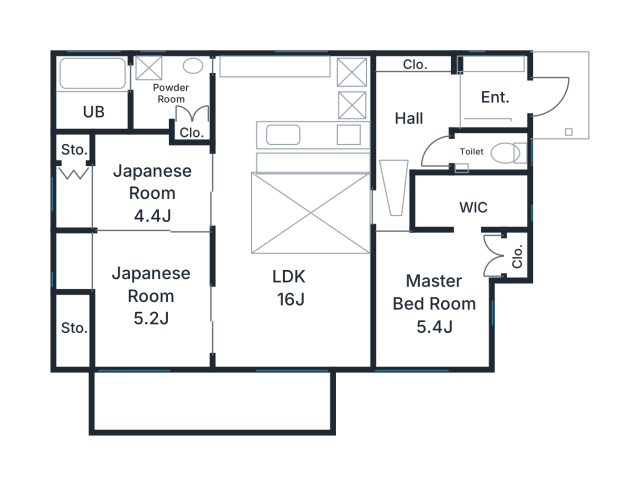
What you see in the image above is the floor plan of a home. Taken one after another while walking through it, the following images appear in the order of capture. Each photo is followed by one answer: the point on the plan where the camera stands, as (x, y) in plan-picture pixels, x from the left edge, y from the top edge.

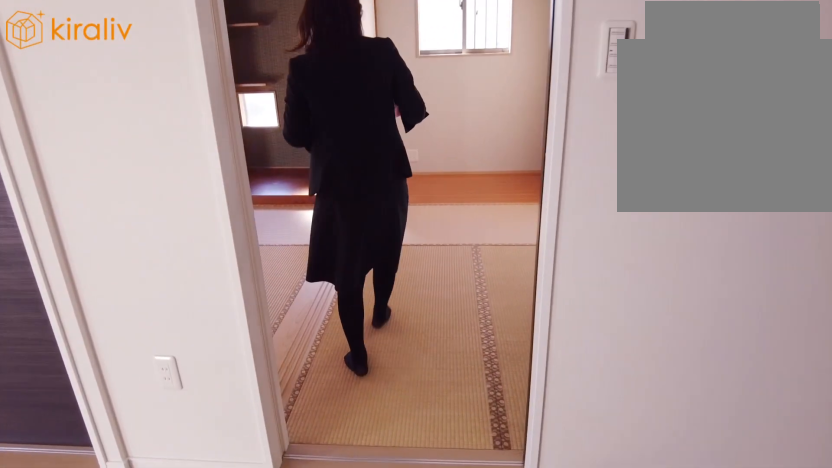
(186, 213)
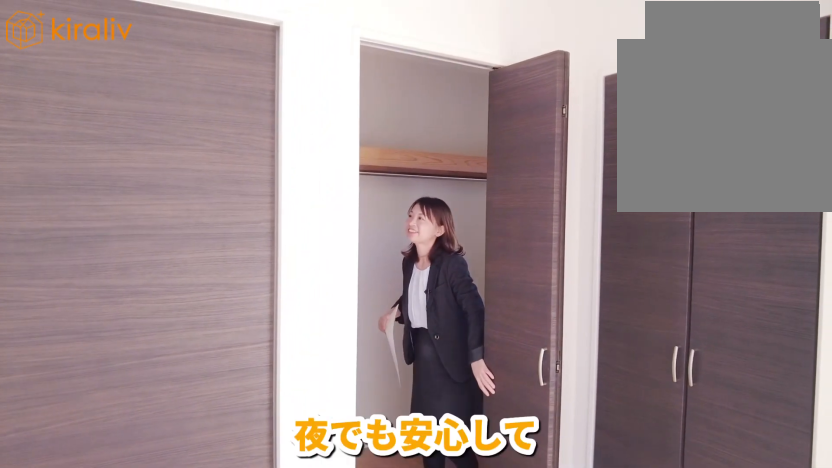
(450, 276)
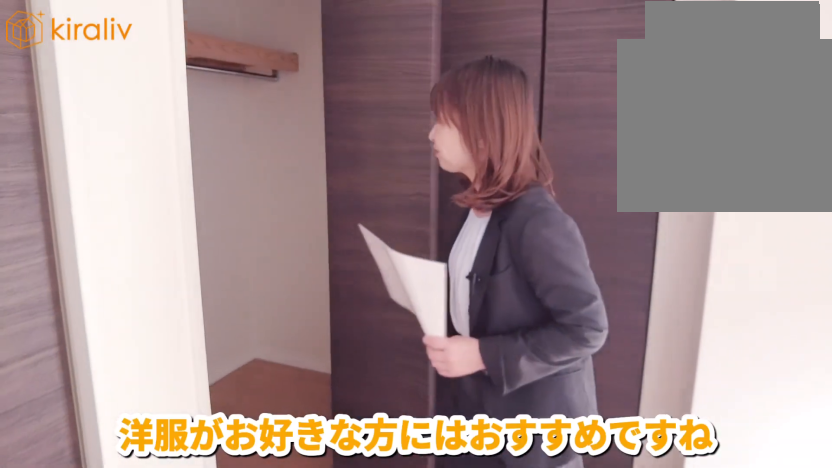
(442, 276)
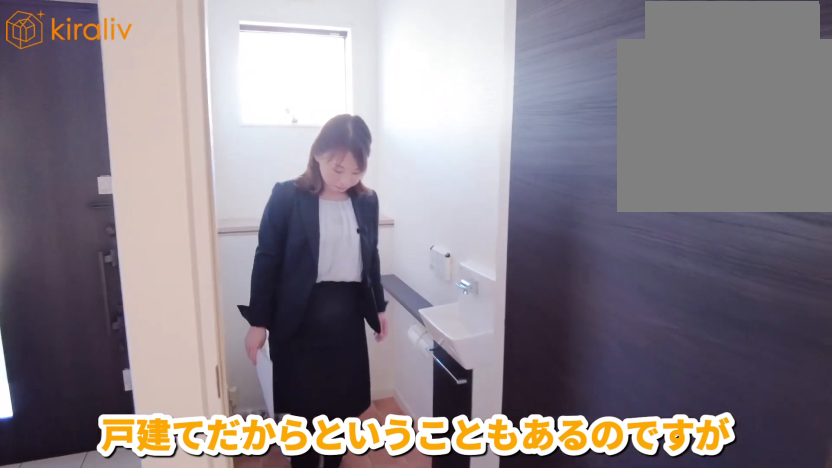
(466, 159)
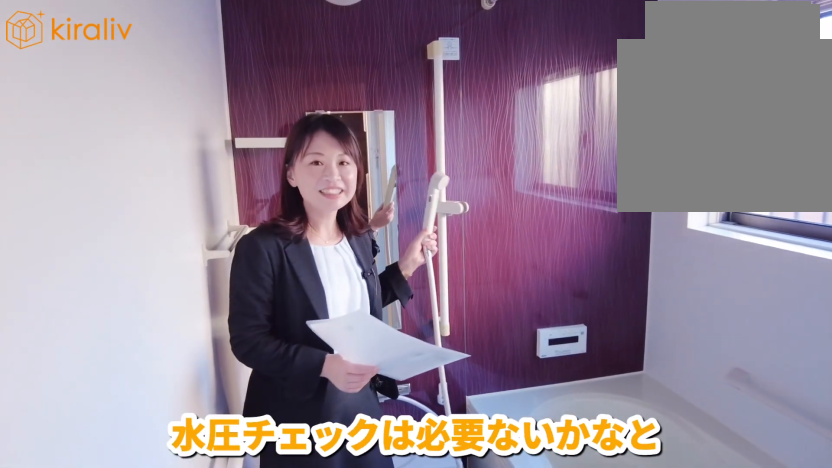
(98, 112)
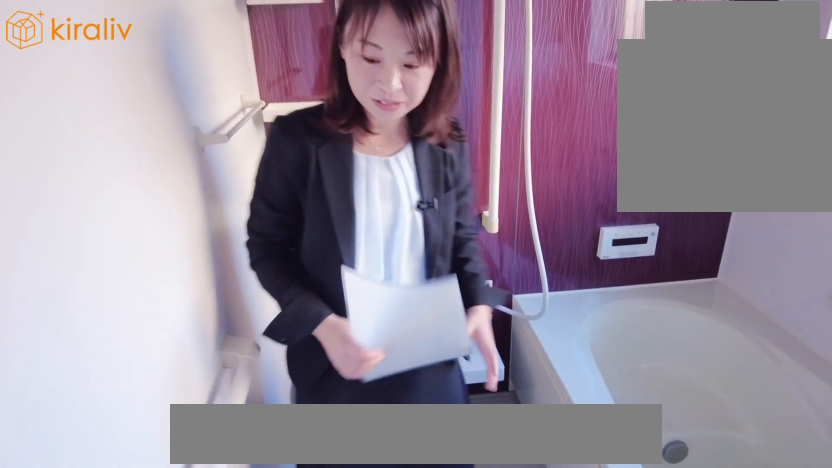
(97, 112)
